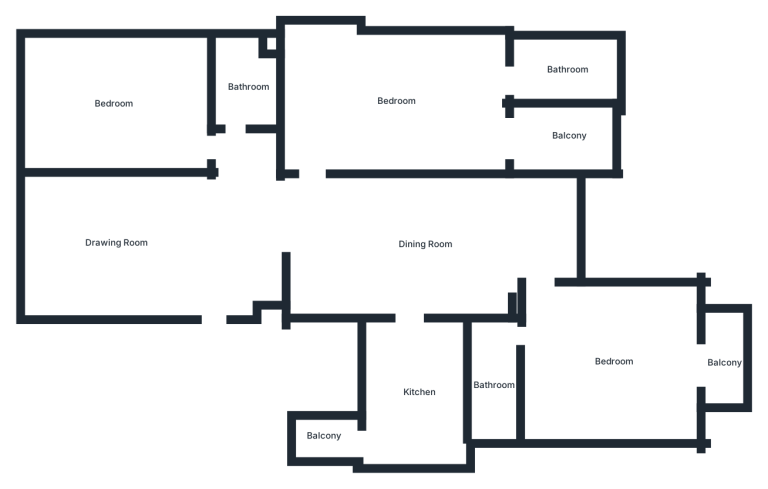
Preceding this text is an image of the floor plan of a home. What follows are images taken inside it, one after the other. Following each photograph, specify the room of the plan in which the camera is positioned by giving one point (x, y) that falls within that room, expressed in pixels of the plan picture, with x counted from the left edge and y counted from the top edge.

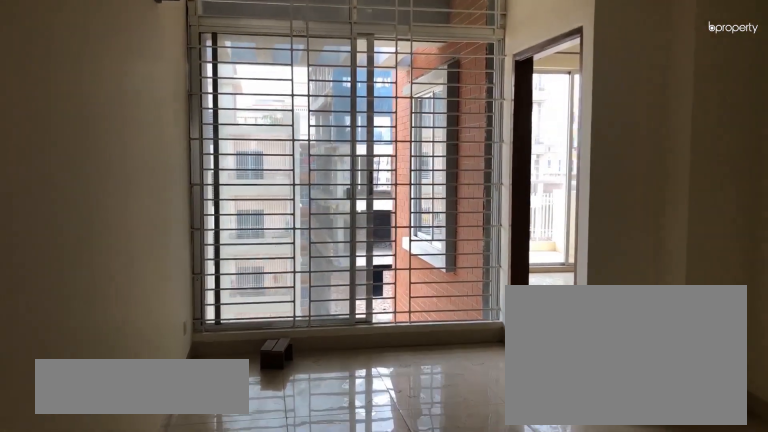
(423, 244)
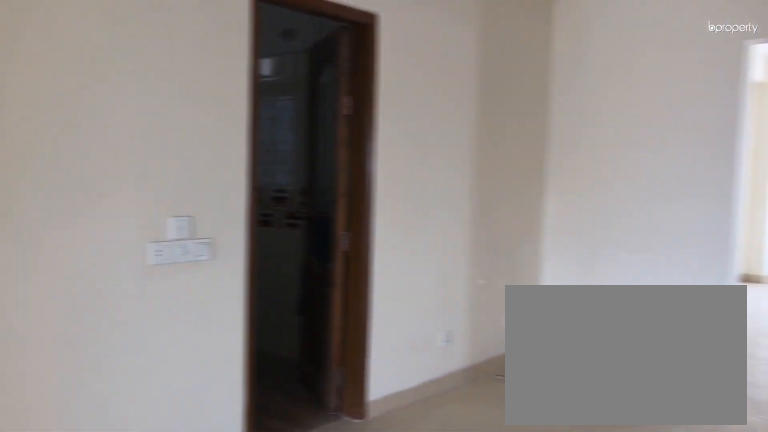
(423, 244)
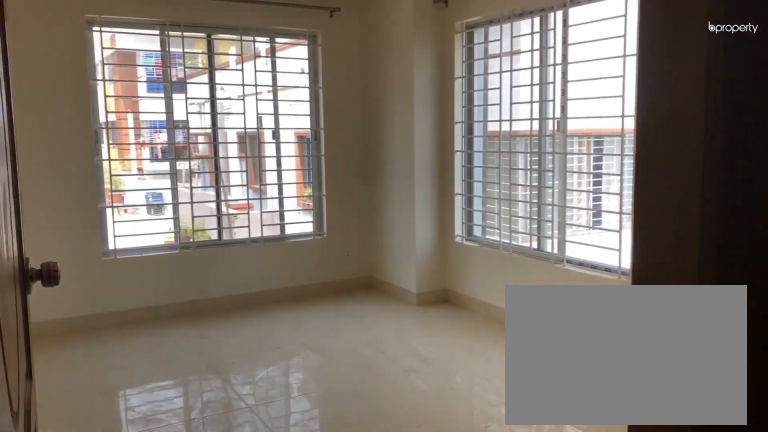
(209, 146)
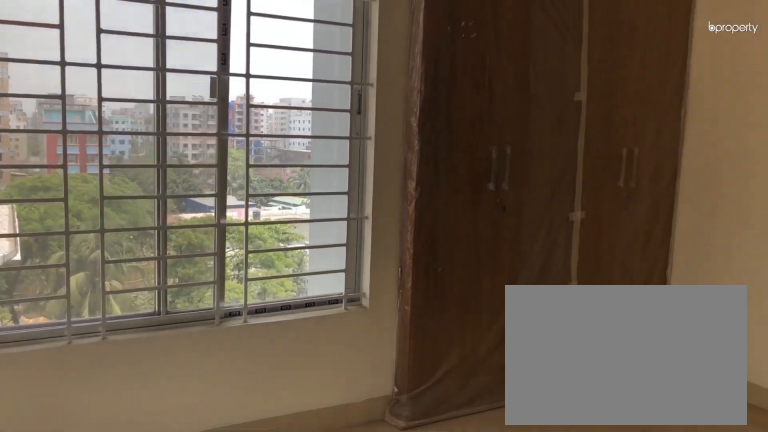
(112, 103)
